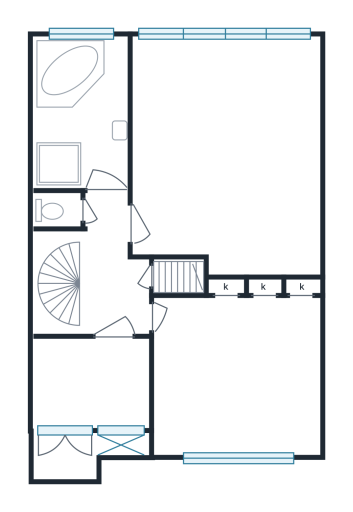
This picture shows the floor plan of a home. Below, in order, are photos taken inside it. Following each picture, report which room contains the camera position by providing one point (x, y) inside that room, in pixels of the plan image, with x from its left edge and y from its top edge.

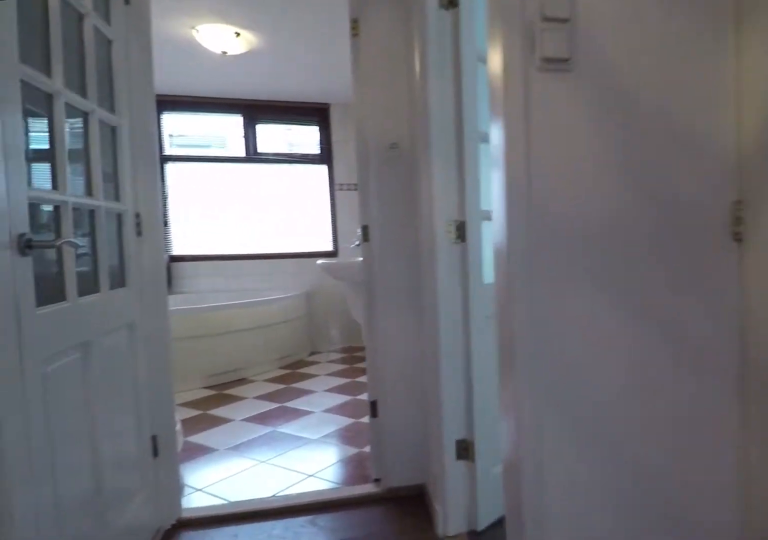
(102, 274)
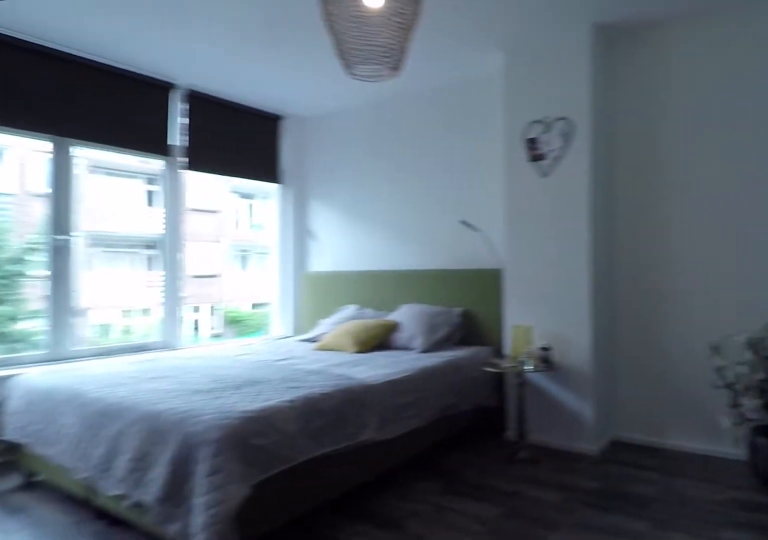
(226, 153)
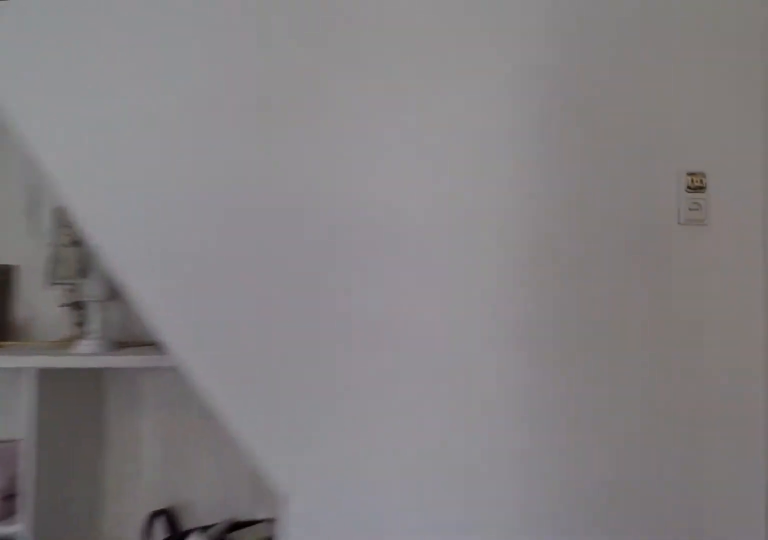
(226, 153)
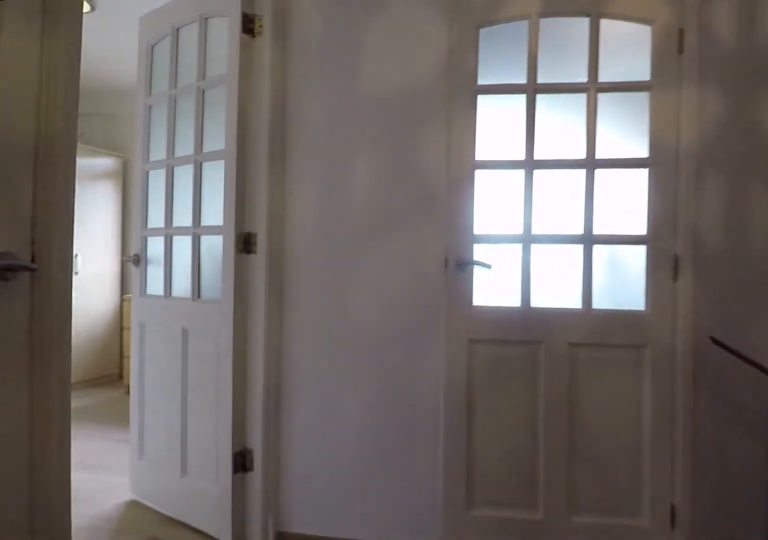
(102, 274)
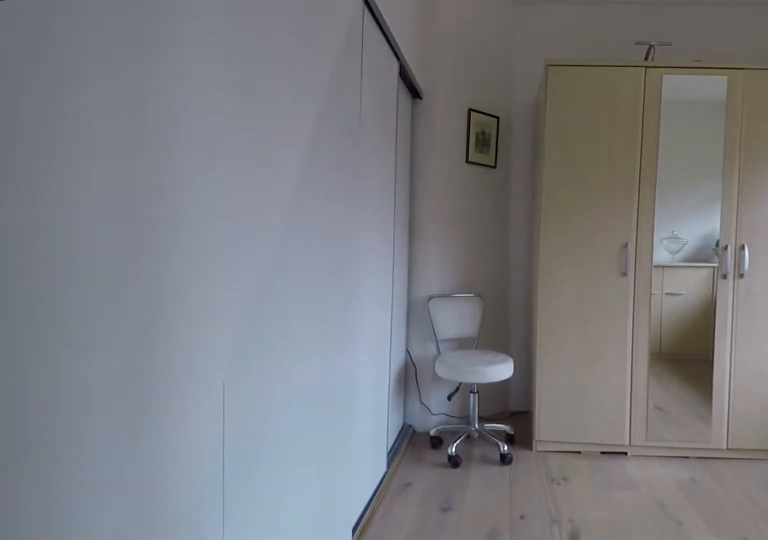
(227, 343)
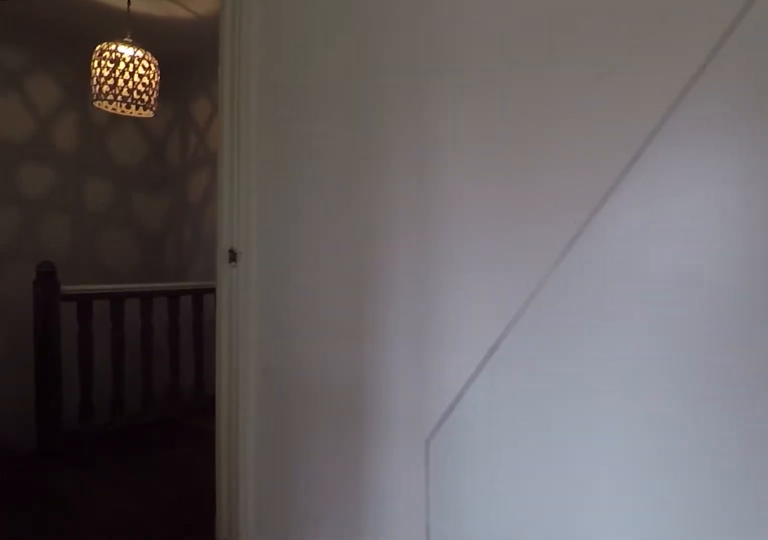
(227, 343)
